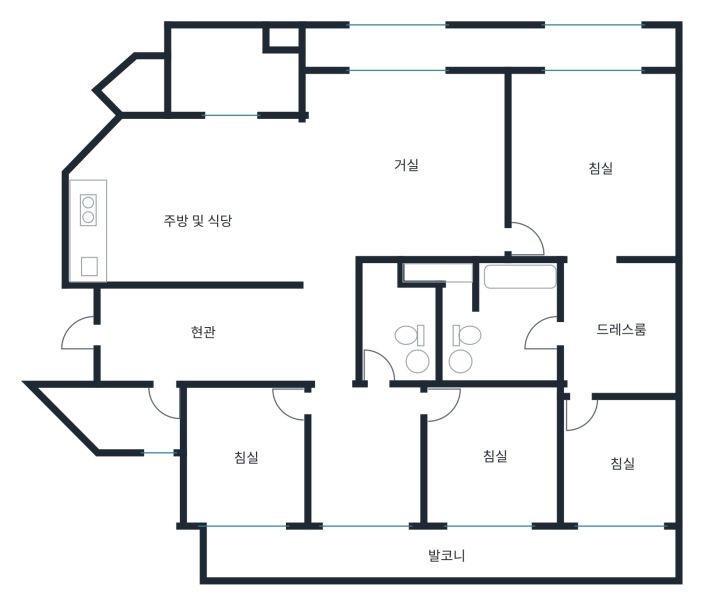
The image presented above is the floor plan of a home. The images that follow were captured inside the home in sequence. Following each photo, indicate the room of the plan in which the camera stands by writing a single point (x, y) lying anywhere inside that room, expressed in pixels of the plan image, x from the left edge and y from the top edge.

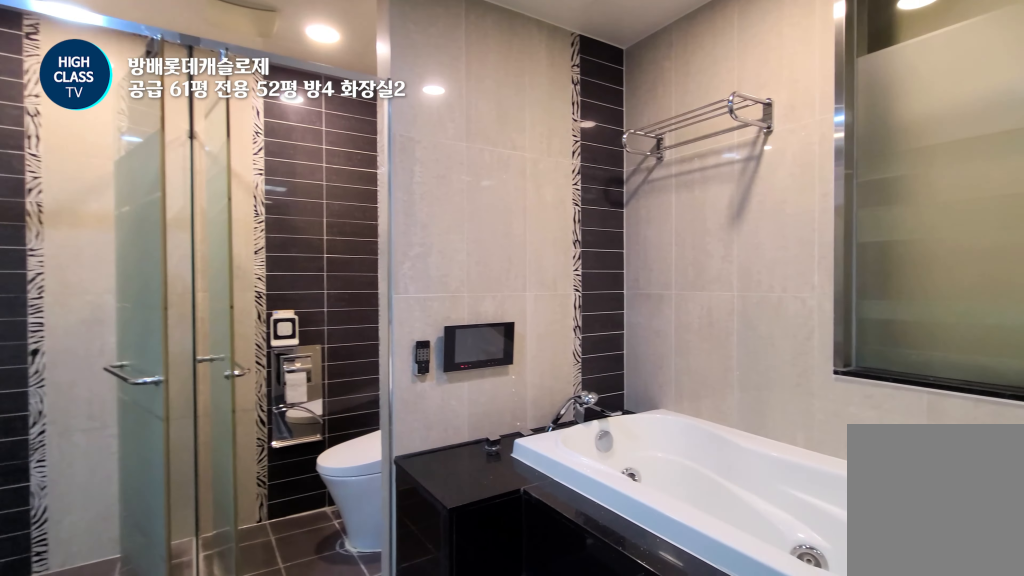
(498, 321)
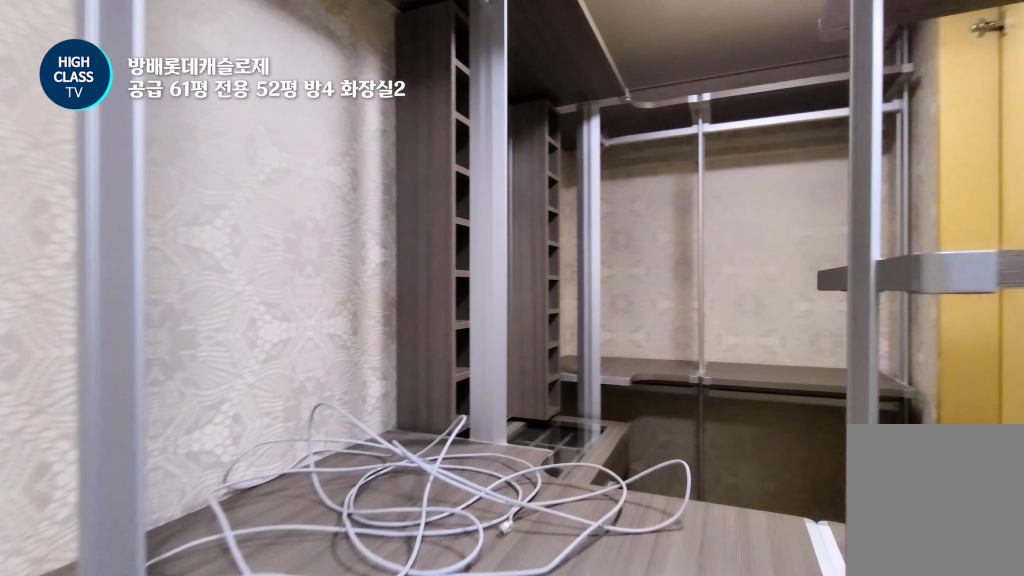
(618, 325)
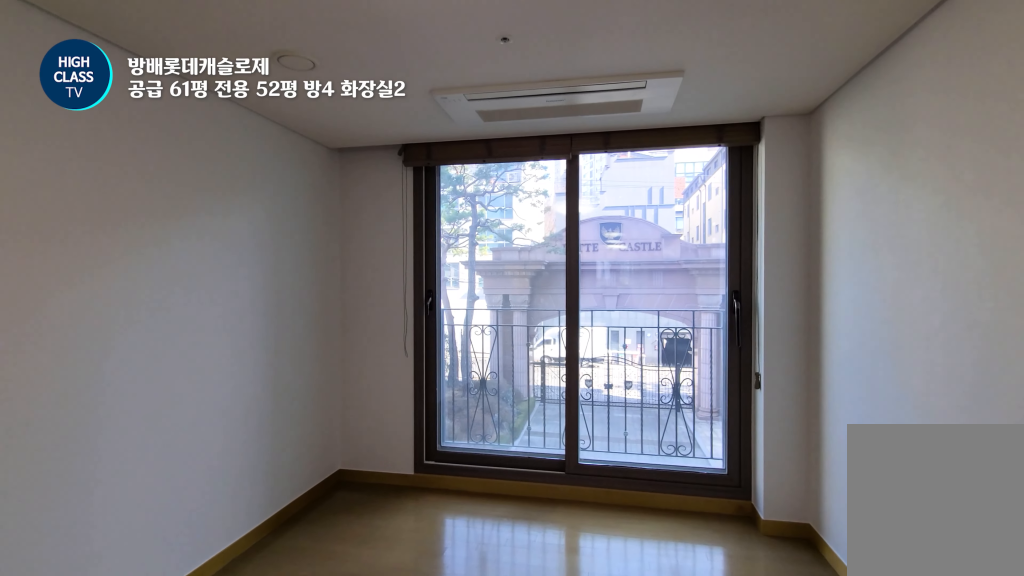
(622, 485)
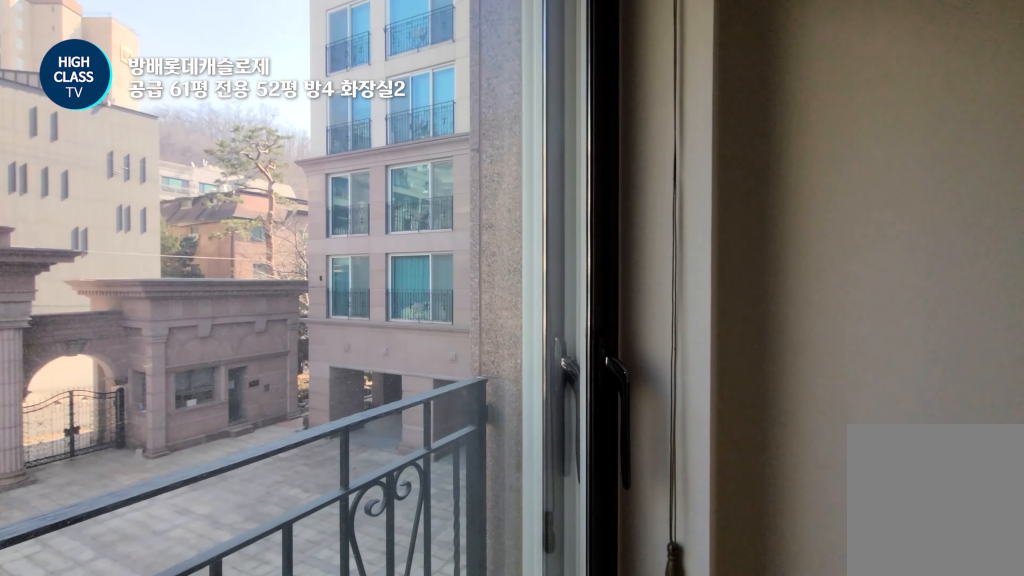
(622, 485)
